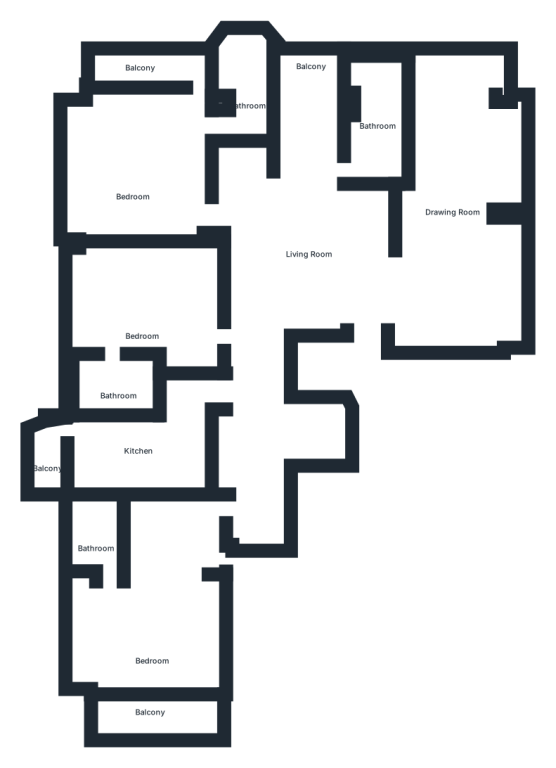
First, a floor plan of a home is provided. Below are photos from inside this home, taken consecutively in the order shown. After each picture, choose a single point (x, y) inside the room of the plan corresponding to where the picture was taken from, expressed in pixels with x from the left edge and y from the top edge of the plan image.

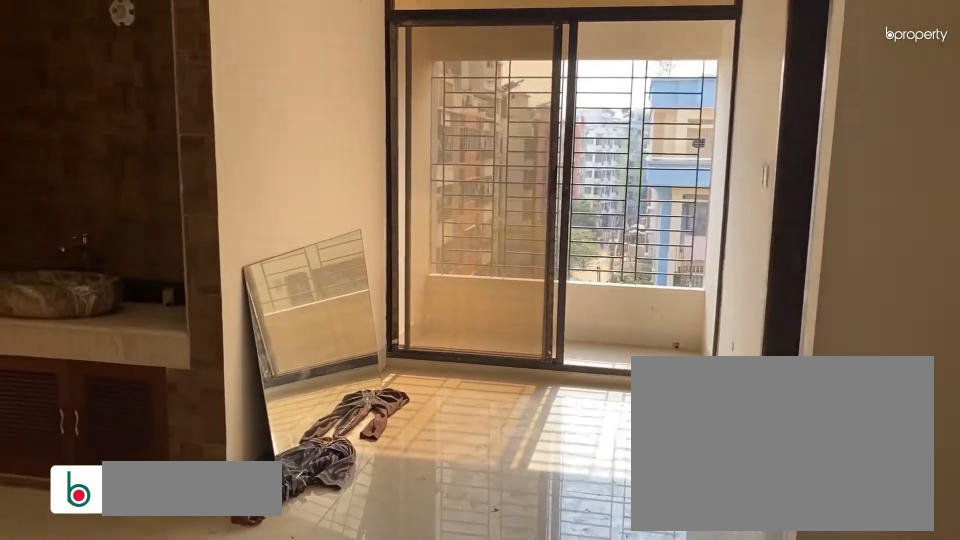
(313, 252)
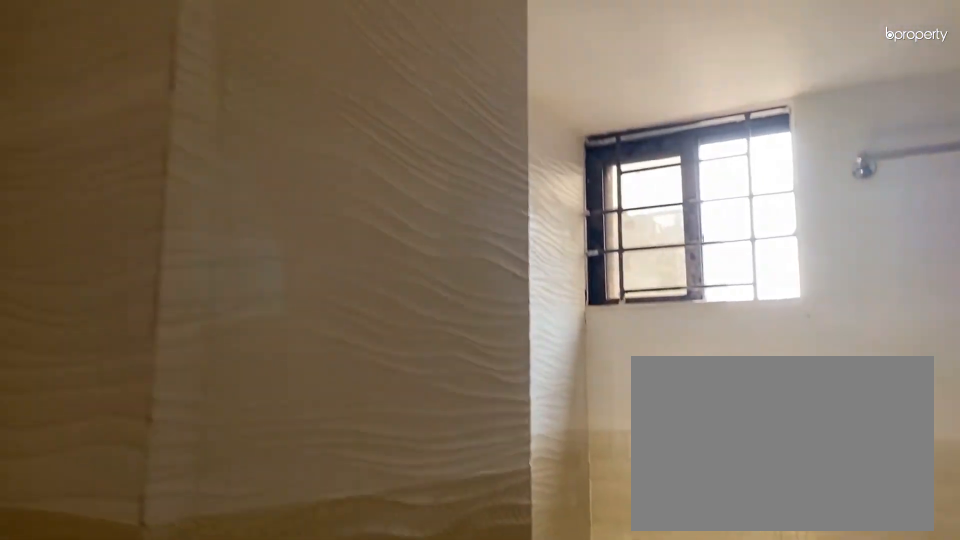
(378, 120)
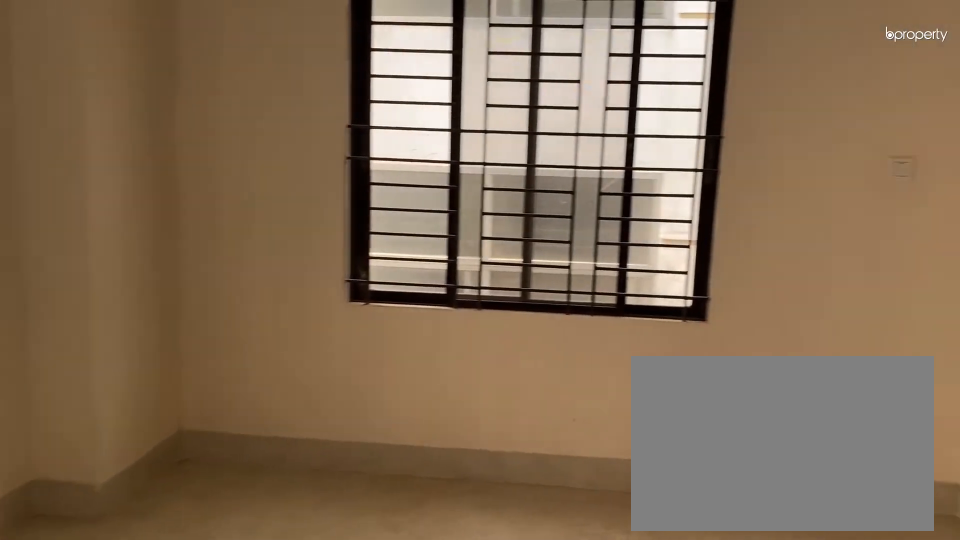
(153, 623)
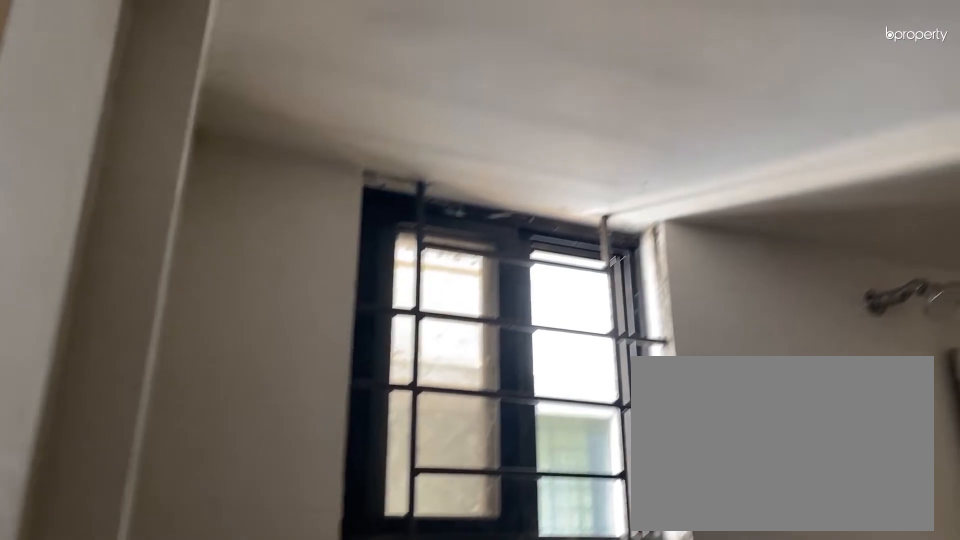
(99, 538)
